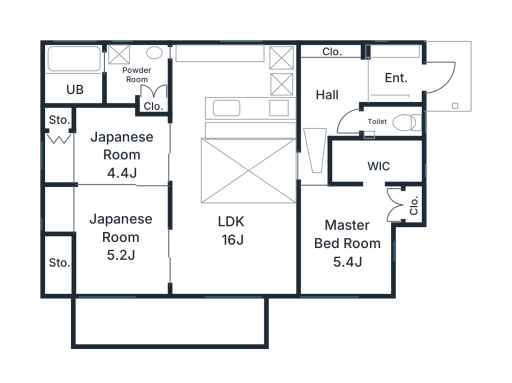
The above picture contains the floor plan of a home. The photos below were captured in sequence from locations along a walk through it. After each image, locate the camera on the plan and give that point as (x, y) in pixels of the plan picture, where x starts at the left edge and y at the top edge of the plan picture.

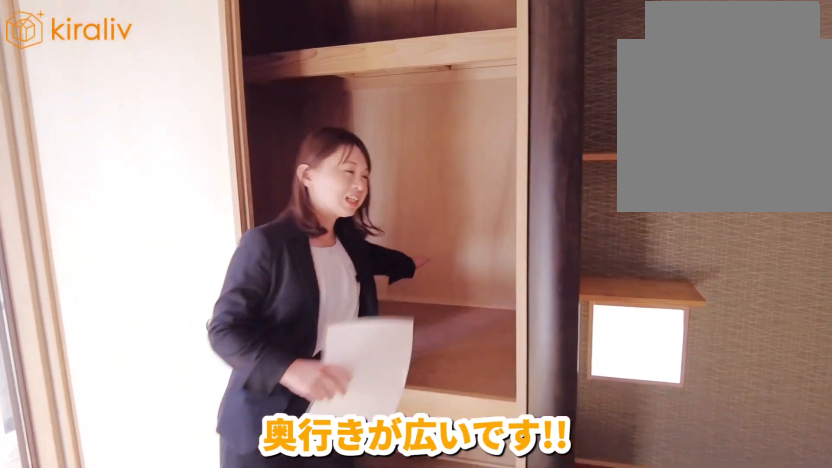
(87, 267)
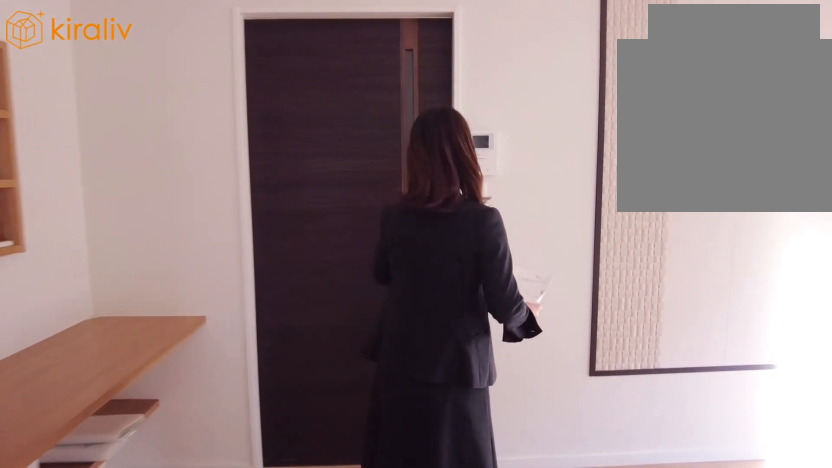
(272, 171)
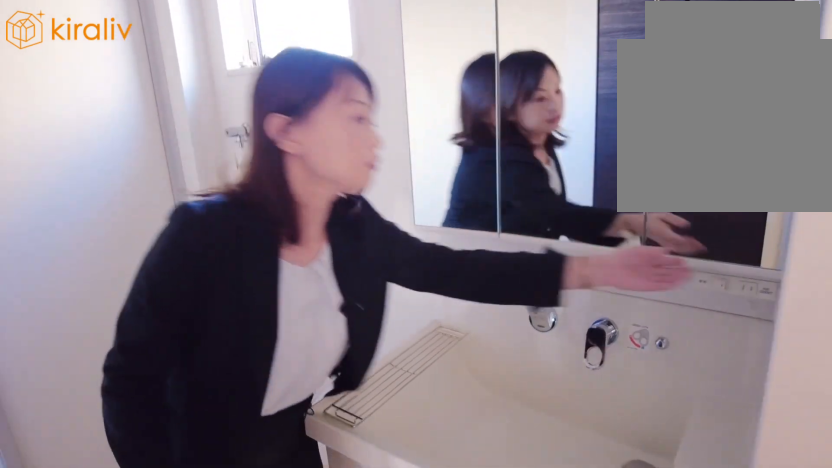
(132, 87)
